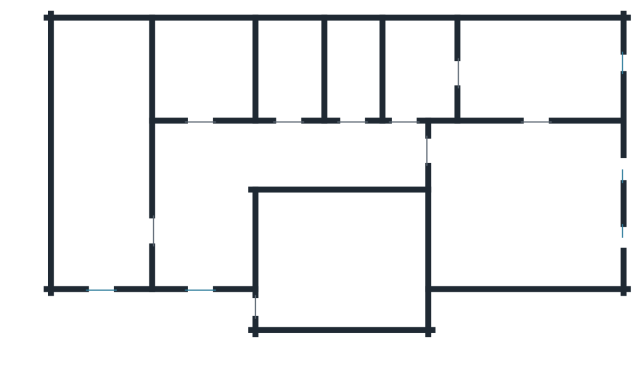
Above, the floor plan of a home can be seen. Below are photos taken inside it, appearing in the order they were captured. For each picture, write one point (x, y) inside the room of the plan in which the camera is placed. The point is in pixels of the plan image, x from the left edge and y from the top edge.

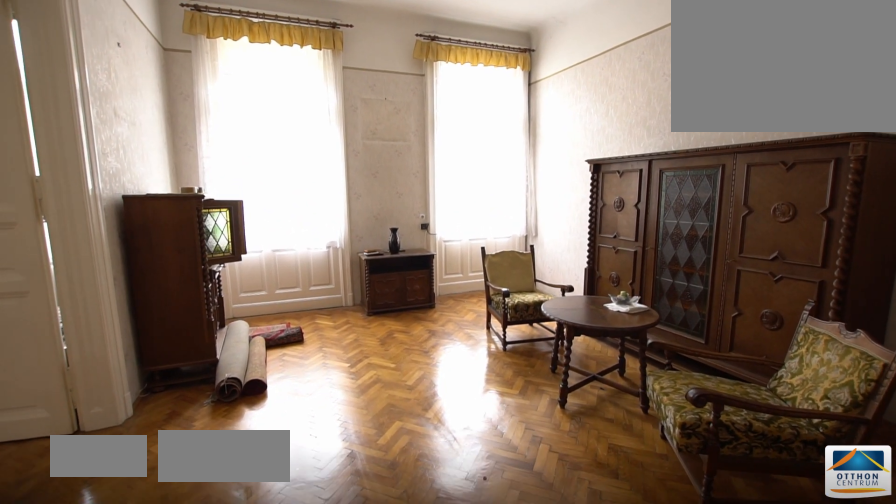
(528, 208)
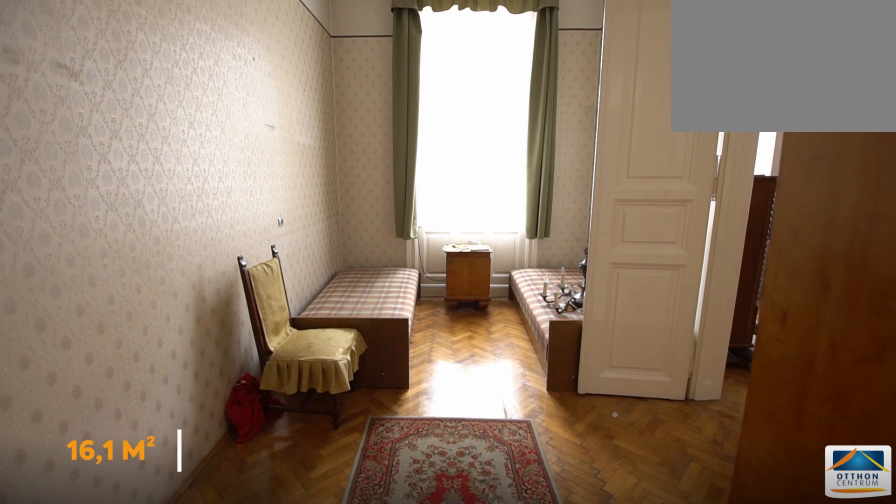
(537, 69)
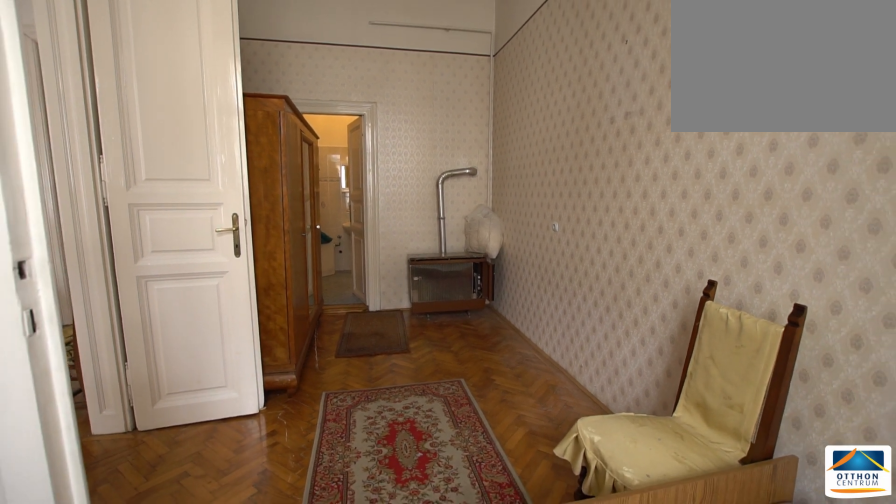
(537, 68)
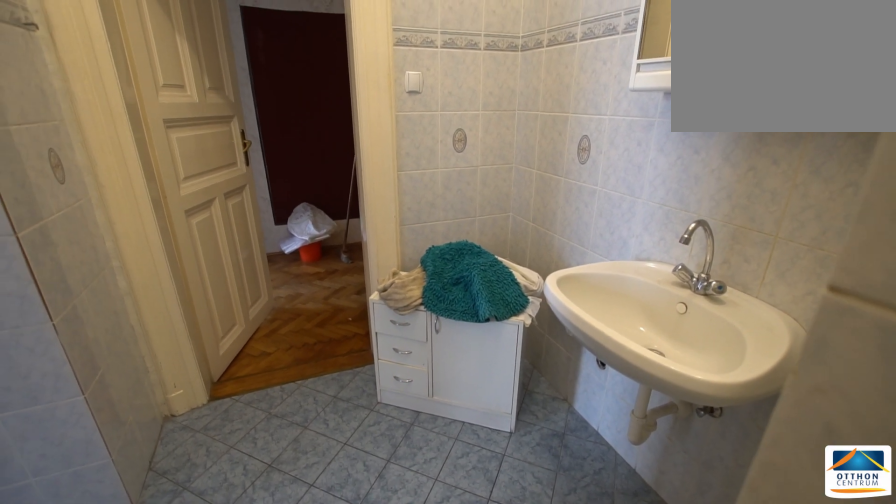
(418, 69)
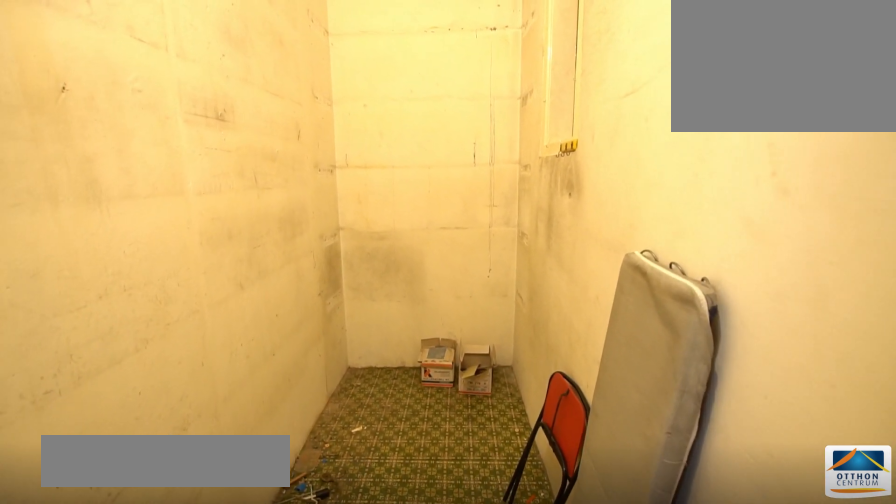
(347, 68)
